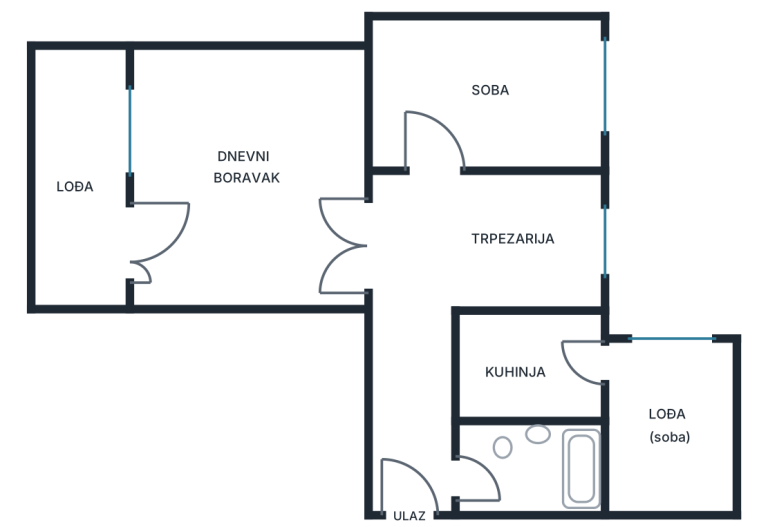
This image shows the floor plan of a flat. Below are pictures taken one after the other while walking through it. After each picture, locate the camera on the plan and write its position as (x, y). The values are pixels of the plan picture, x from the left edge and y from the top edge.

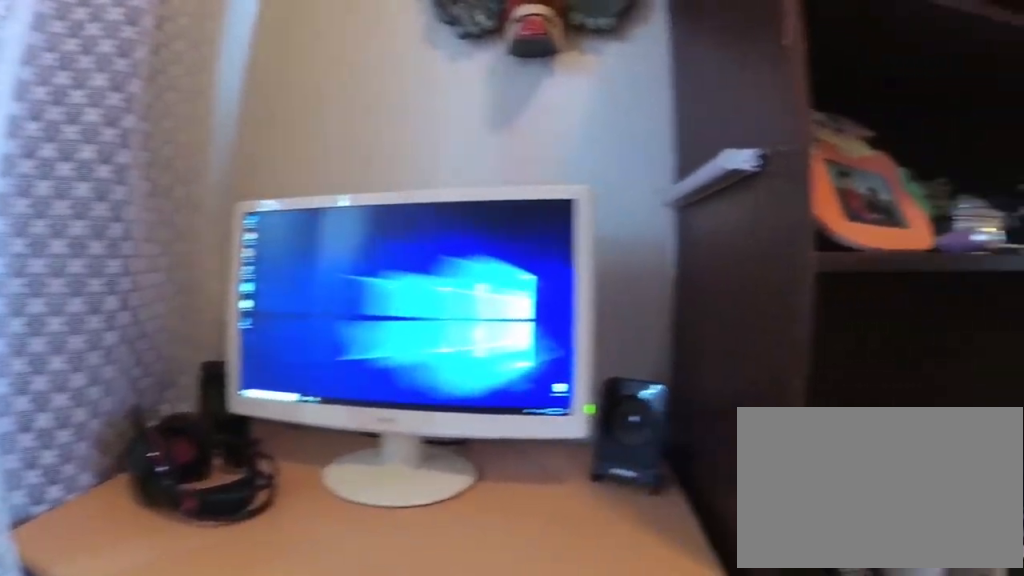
(542, 241)
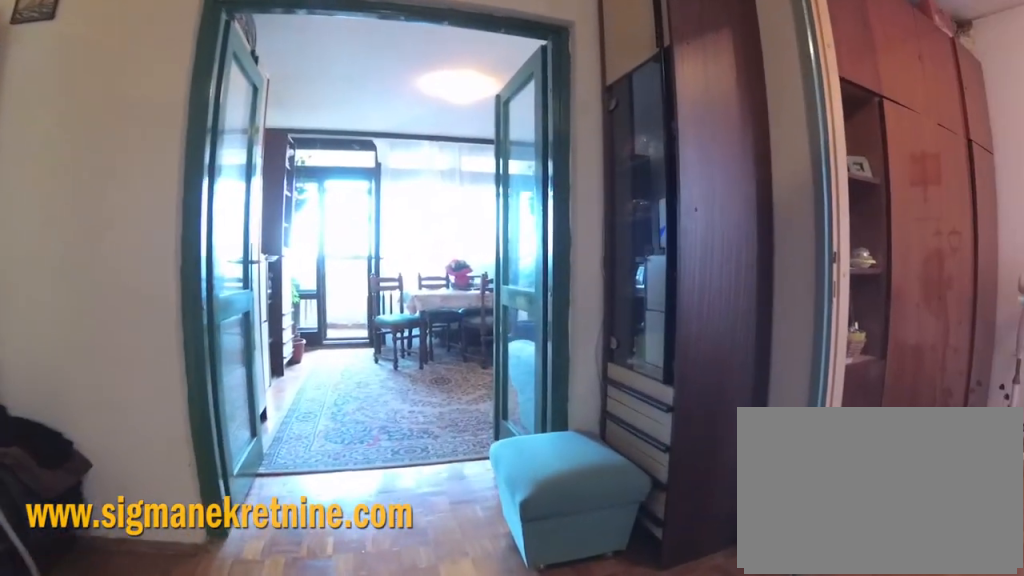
(501, 245)
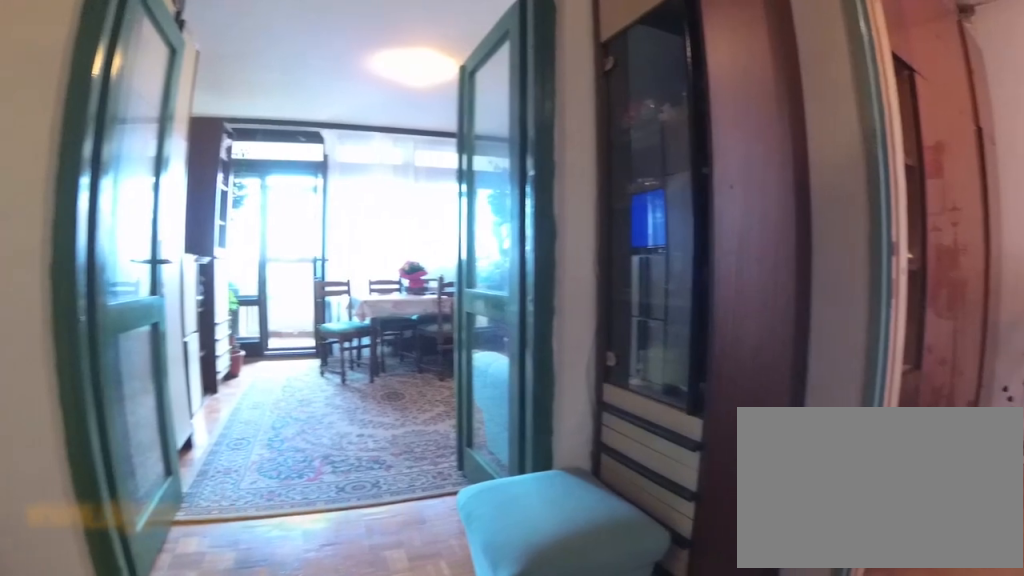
(466, 241)
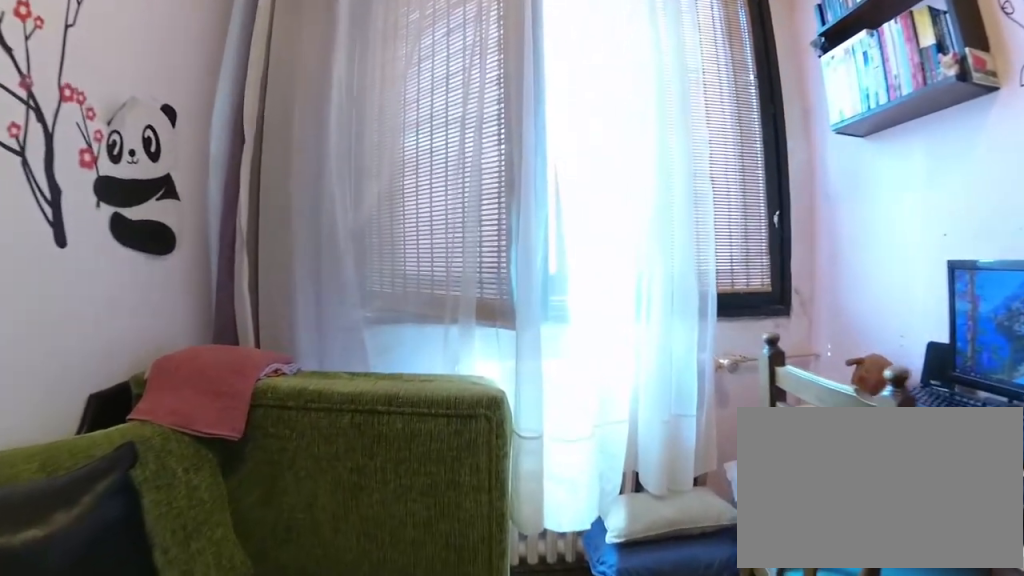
(486, 118)
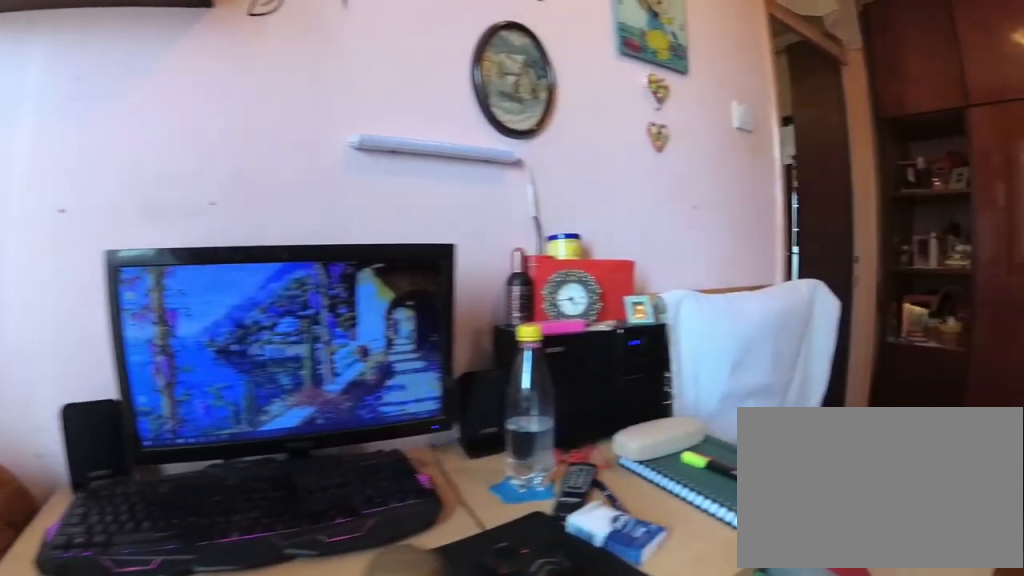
(586, 99)
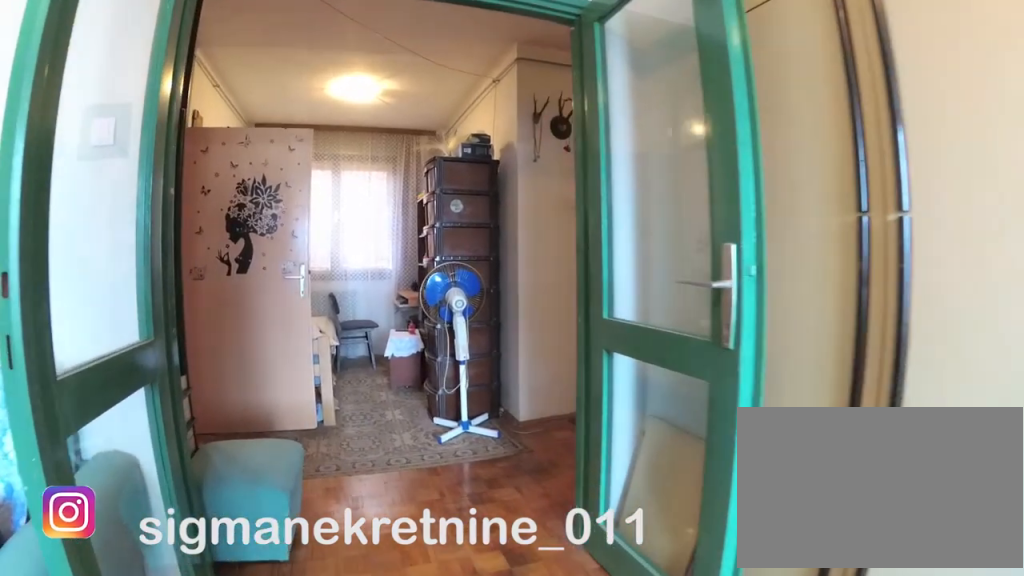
(244, 247)
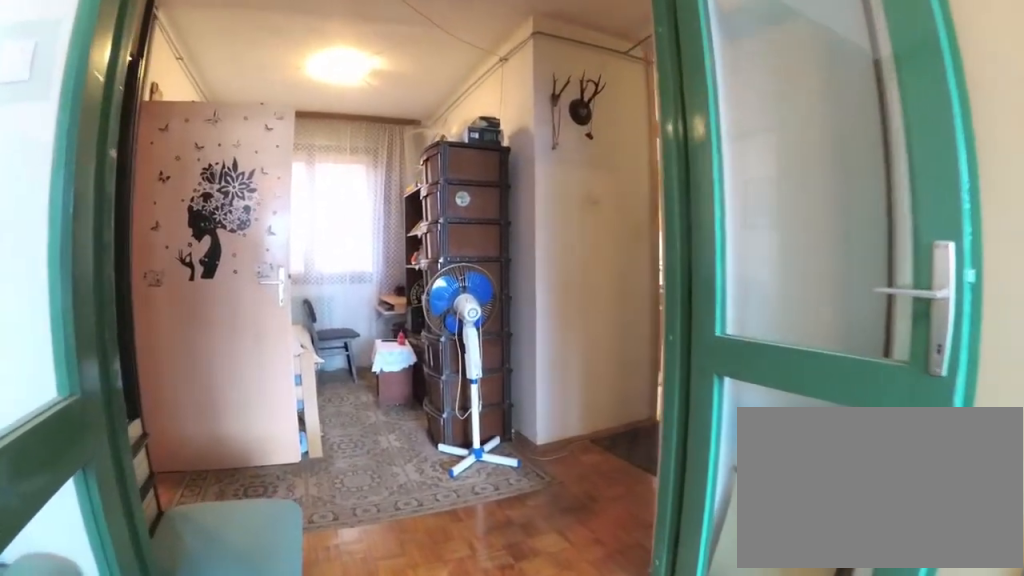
(275, 247)
